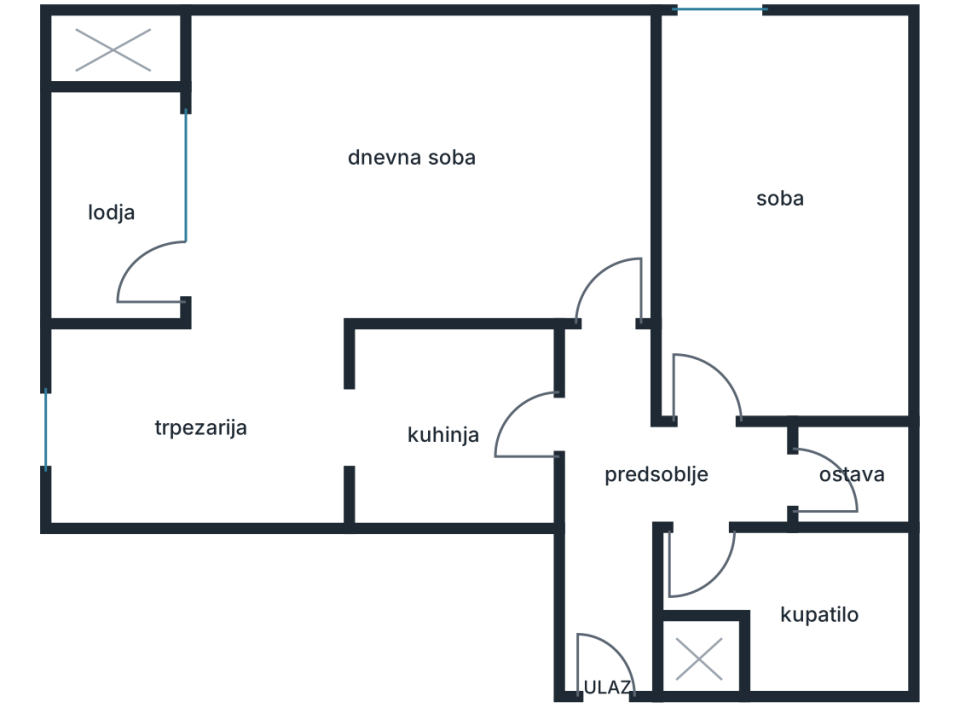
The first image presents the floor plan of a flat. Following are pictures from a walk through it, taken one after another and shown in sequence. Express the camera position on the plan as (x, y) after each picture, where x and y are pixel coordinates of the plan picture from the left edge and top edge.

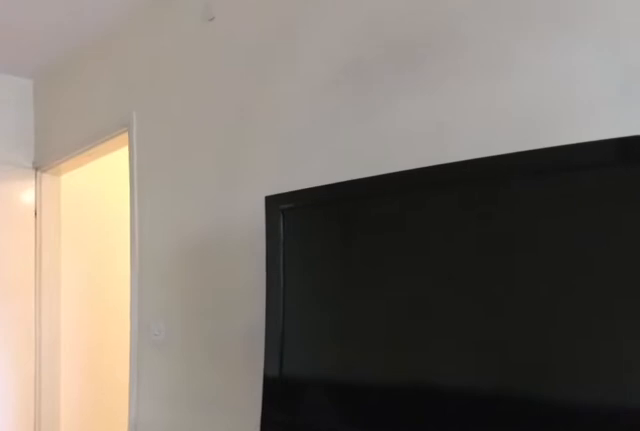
(370, 227)
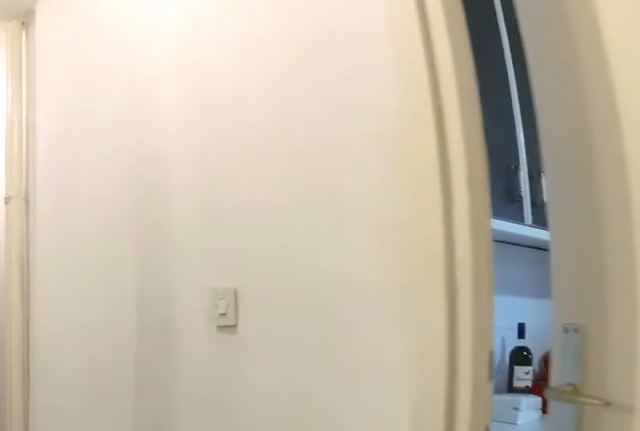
(592, 385)
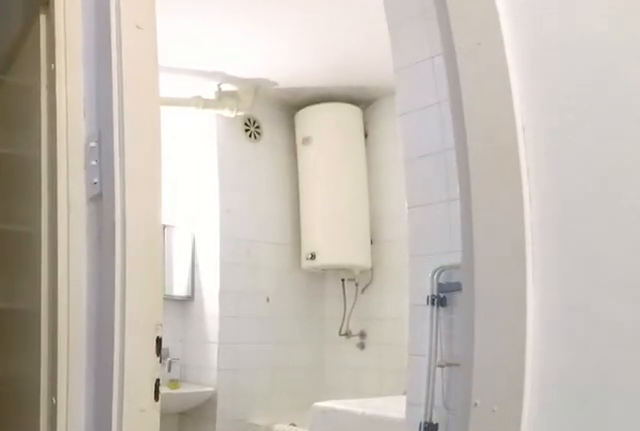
(566, 460)
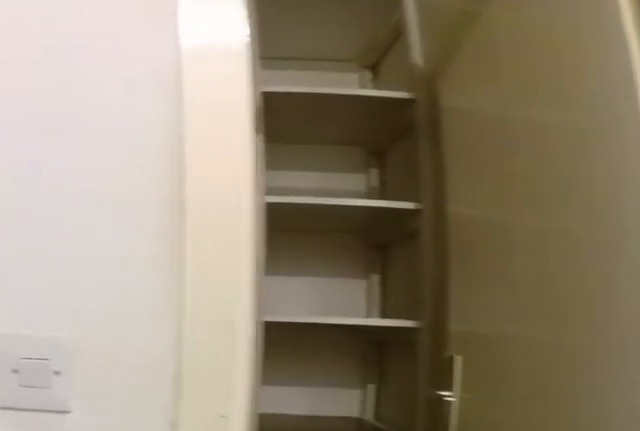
(708, 462)
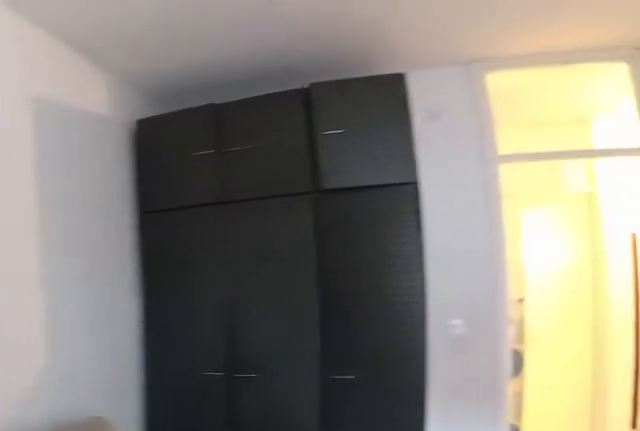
(701, 58)
